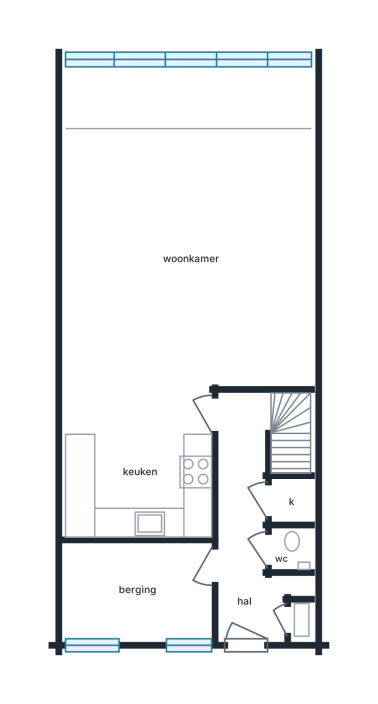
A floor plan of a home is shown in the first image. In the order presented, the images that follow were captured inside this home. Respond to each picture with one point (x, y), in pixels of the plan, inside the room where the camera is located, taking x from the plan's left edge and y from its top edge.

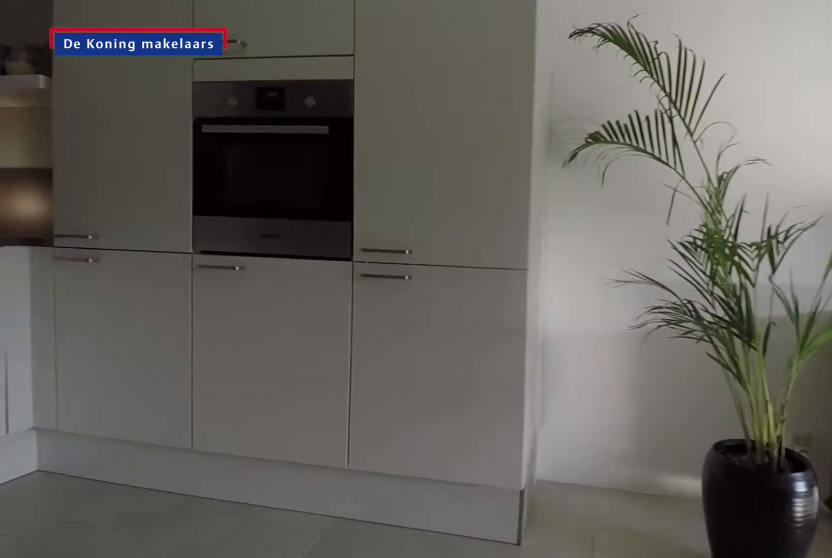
(138, 464)
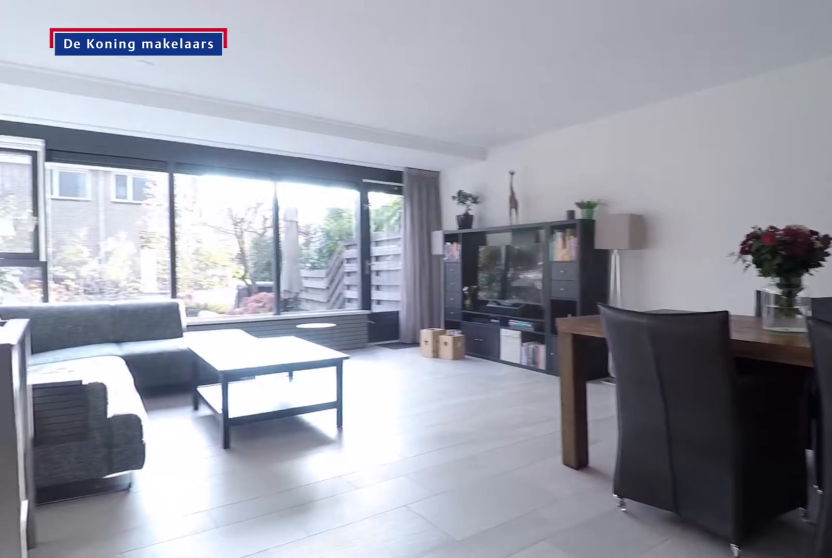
(208, 192)
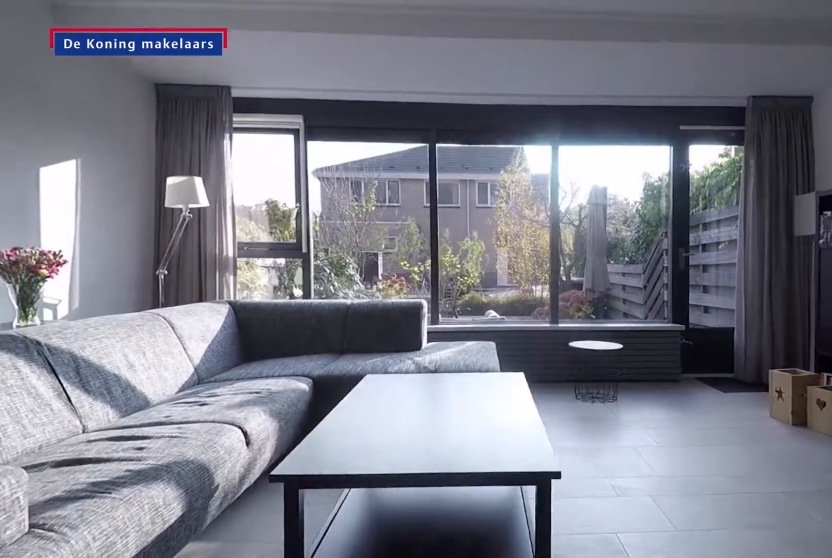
(208, 192)
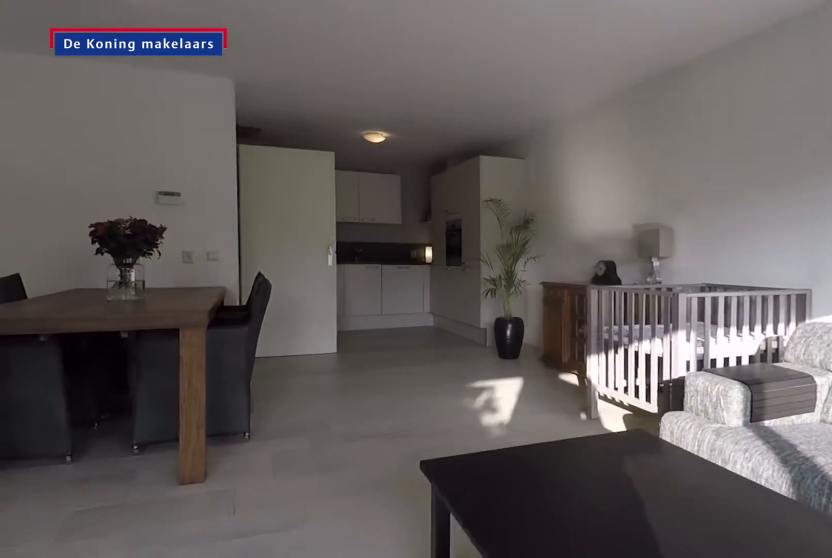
(208, 192)
